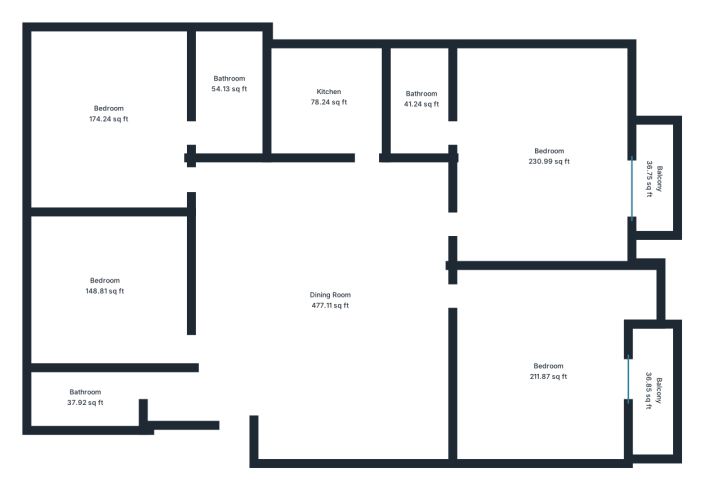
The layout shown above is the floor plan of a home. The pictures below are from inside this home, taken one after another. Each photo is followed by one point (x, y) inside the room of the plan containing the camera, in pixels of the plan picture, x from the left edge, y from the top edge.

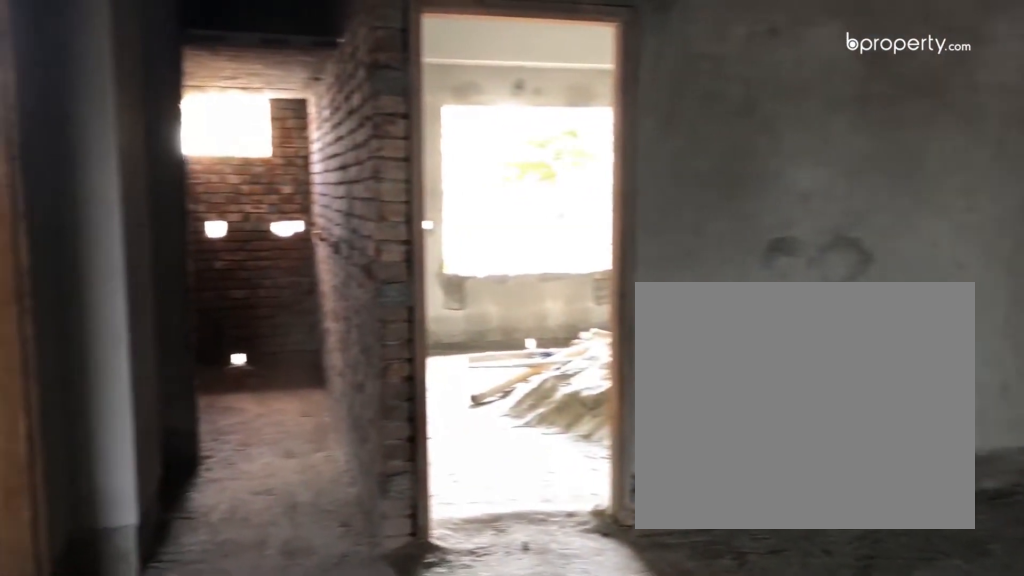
(331, 302)
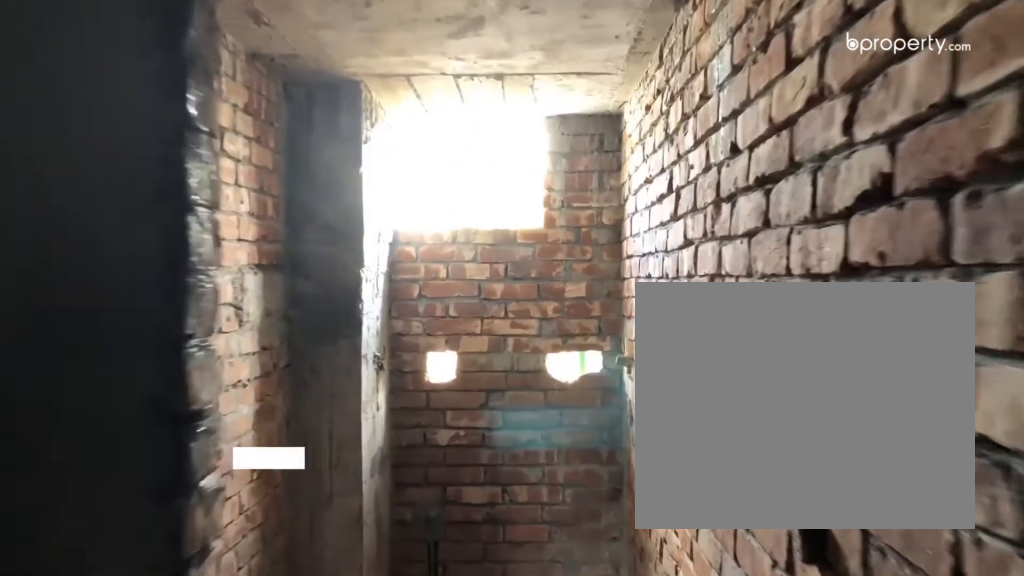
(82, 397)
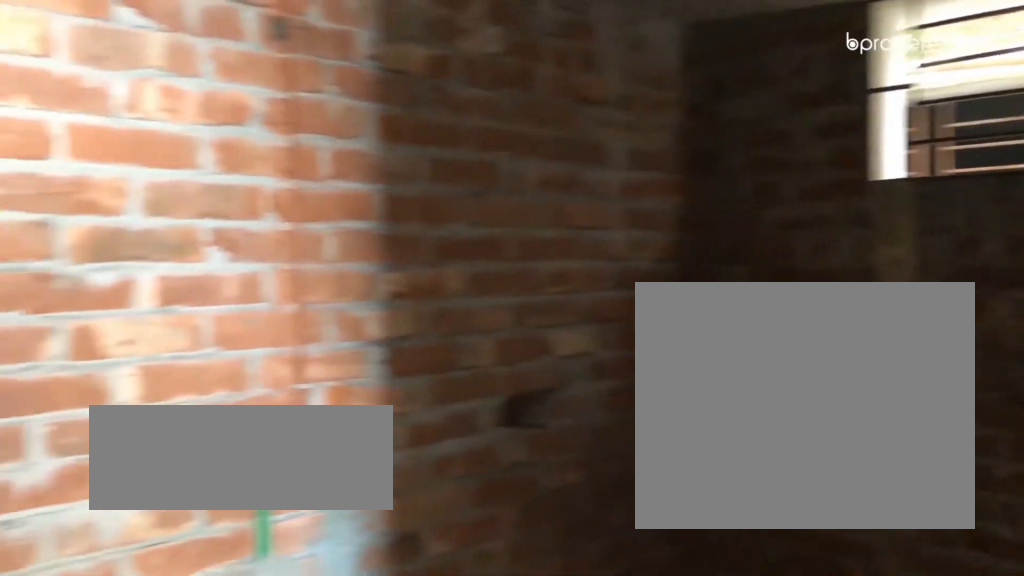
(423, 100)
